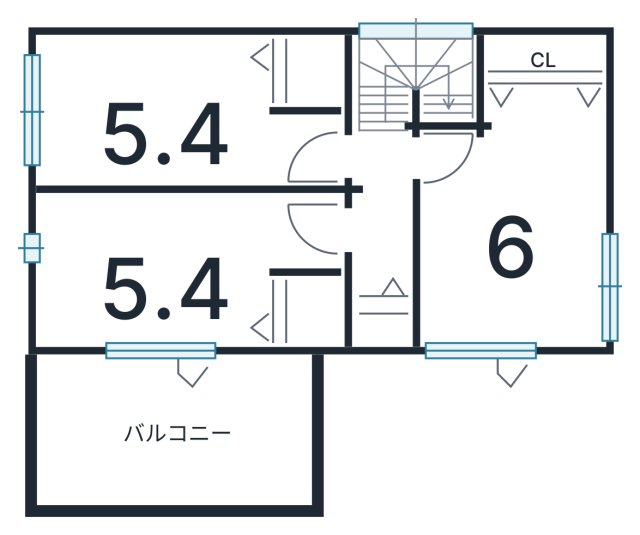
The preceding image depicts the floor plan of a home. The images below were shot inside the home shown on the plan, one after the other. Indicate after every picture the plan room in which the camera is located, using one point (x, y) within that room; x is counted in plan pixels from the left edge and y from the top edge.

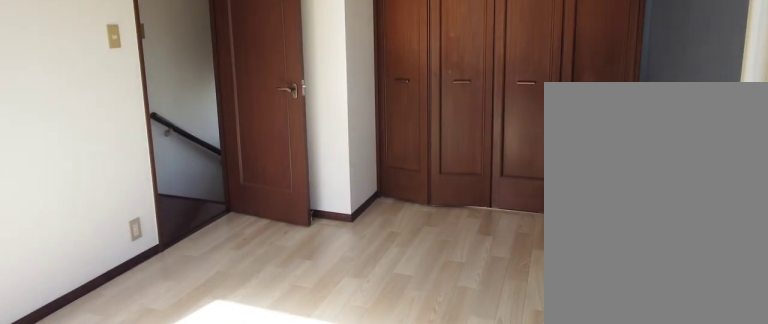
(504, 240)
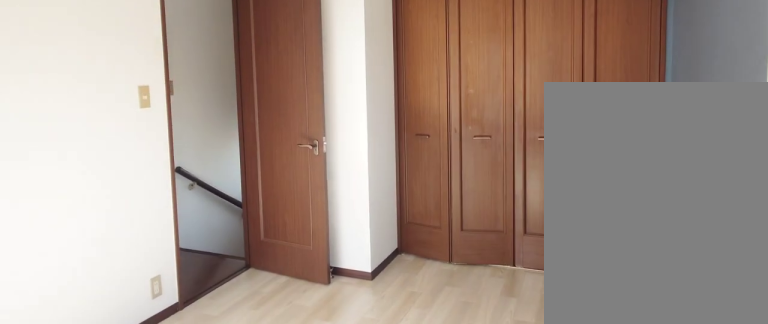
(504, 240)
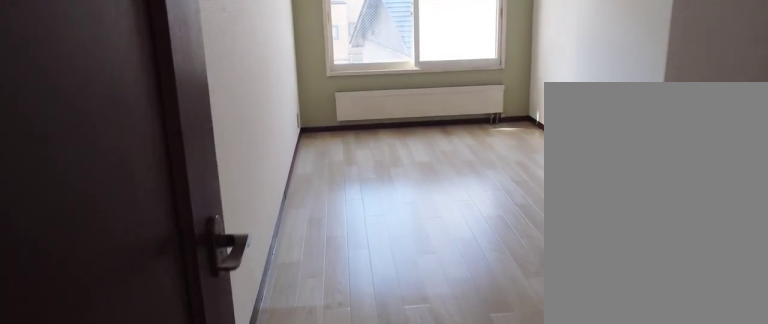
(154, 116)
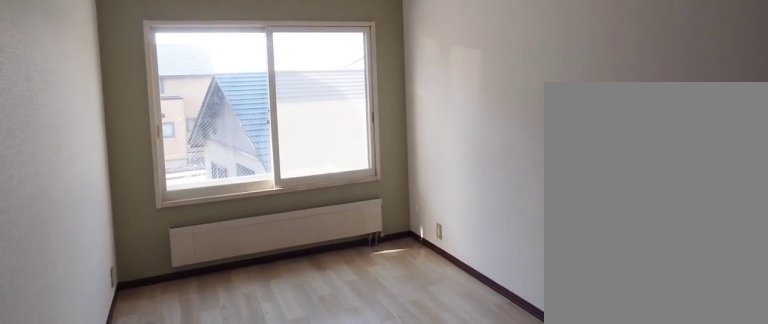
(154, 116)
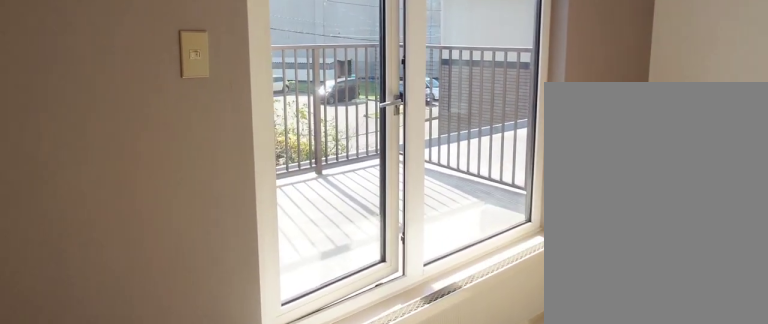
(151, 281)
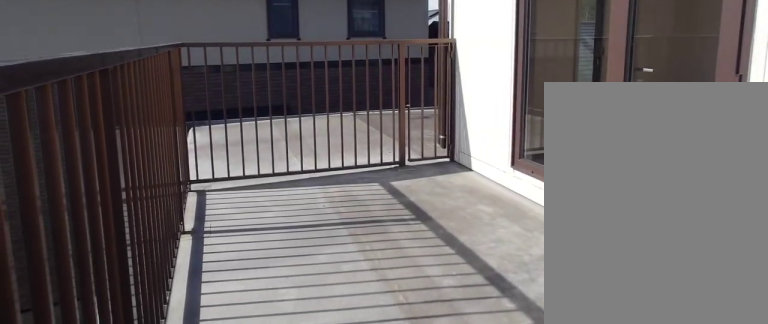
(166, 448)
